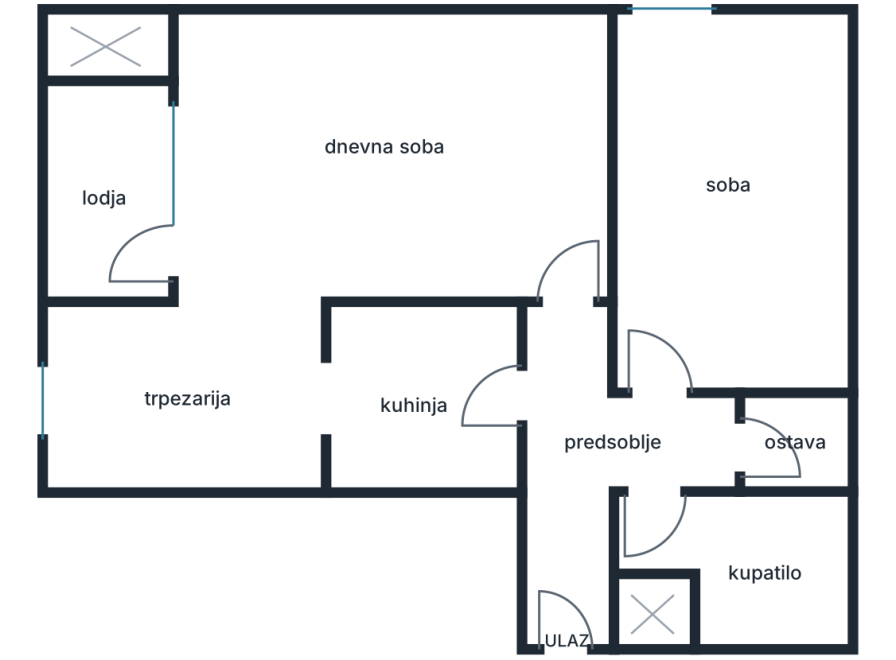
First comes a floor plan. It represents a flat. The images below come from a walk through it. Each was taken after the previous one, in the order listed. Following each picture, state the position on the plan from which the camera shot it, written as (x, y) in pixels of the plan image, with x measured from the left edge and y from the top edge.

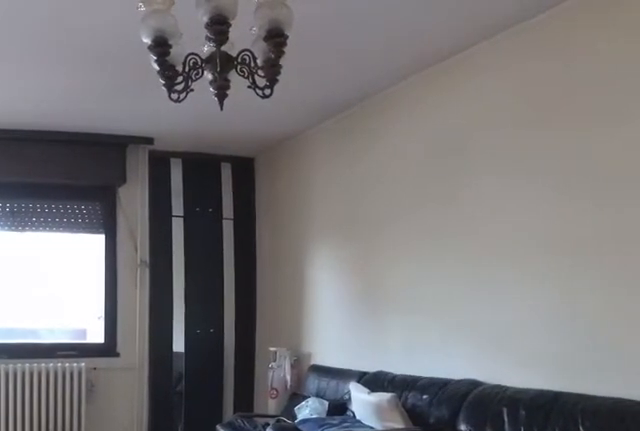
(586, 249)
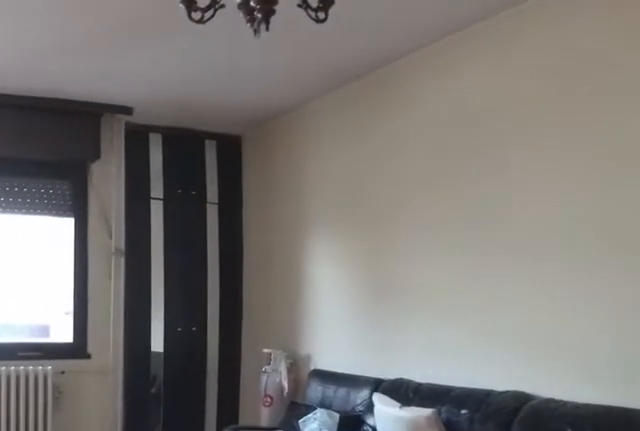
(486, 239)
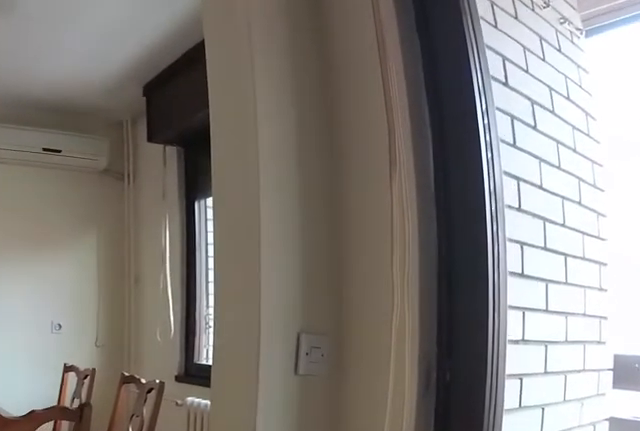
(218, 190)
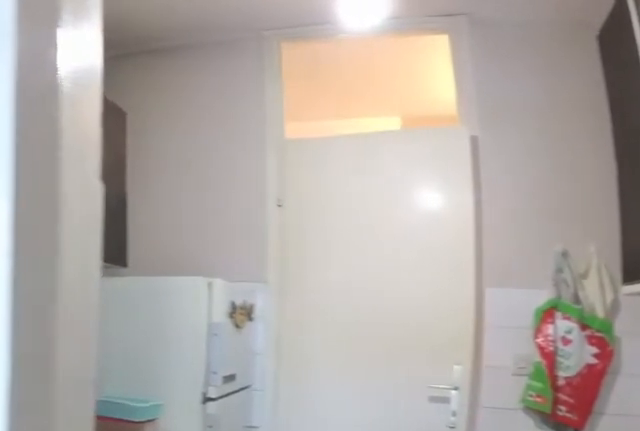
(280, 416)
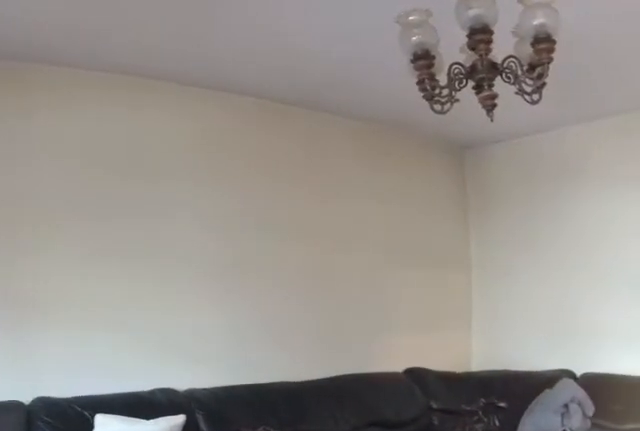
(216, 244)
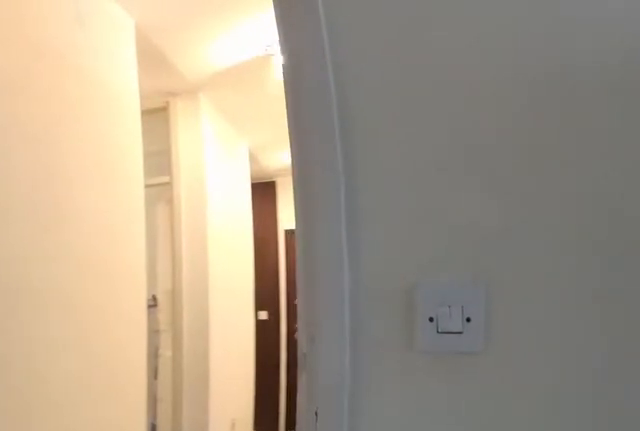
(550, 240)
